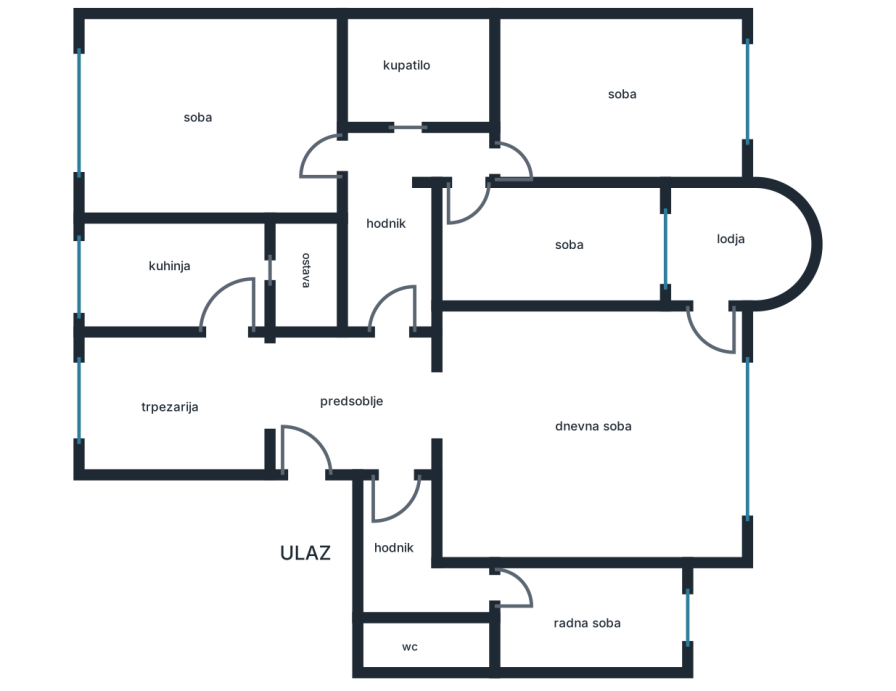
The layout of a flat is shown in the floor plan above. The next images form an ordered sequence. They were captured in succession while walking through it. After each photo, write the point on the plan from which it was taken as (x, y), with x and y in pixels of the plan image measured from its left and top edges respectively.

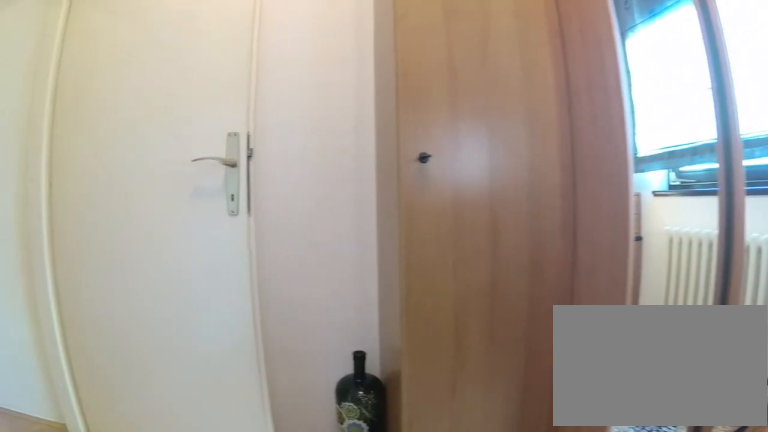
(565, 657)
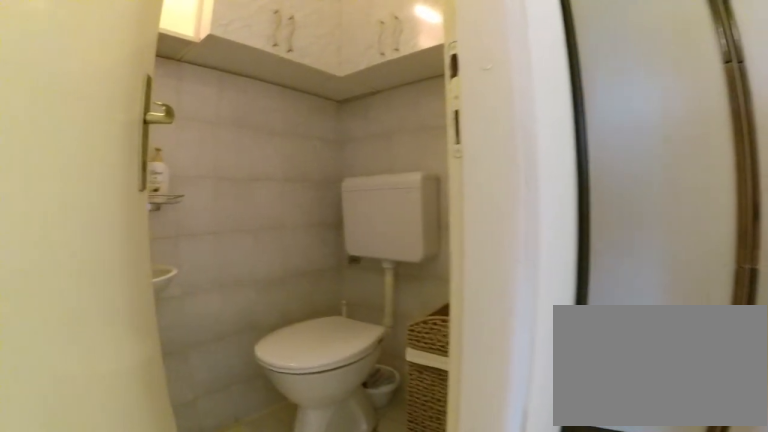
(504, 593)
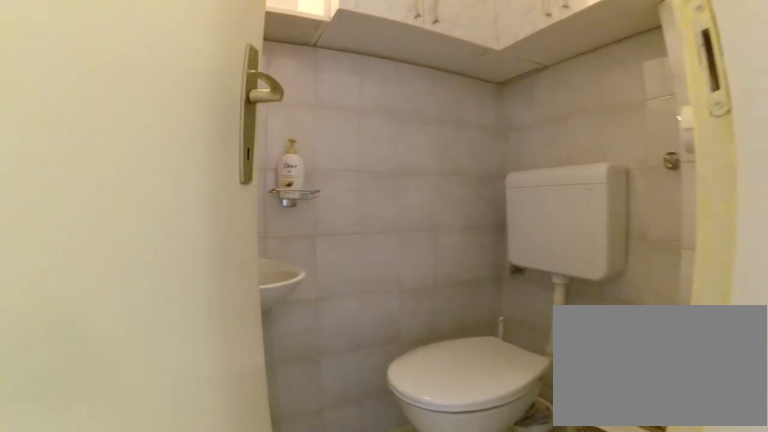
(479, 585)
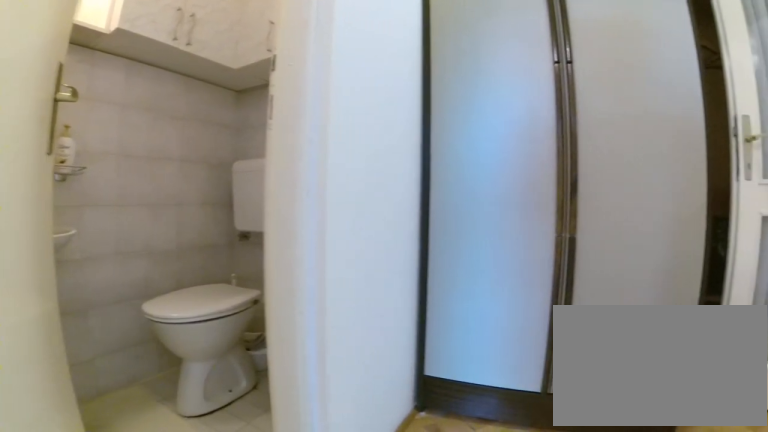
(491, 593)
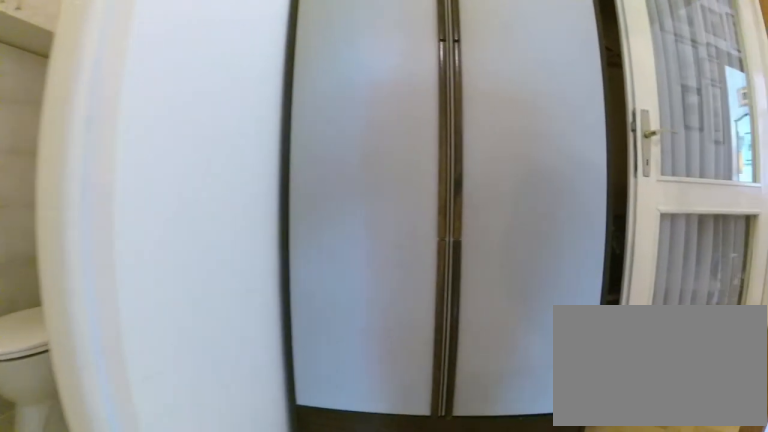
(479, 593)
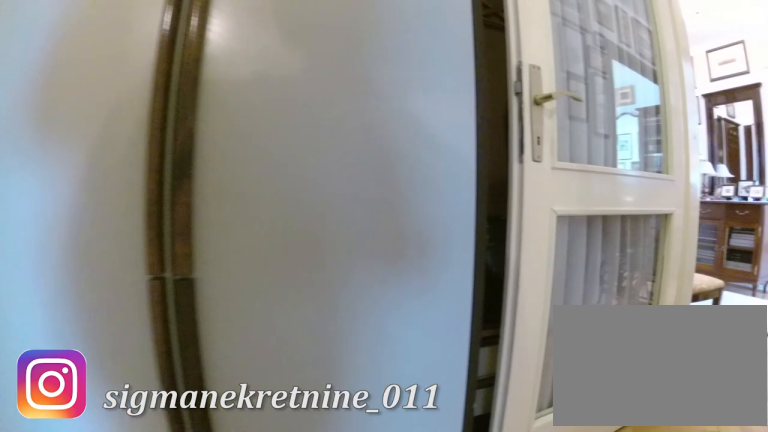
(448, 598)
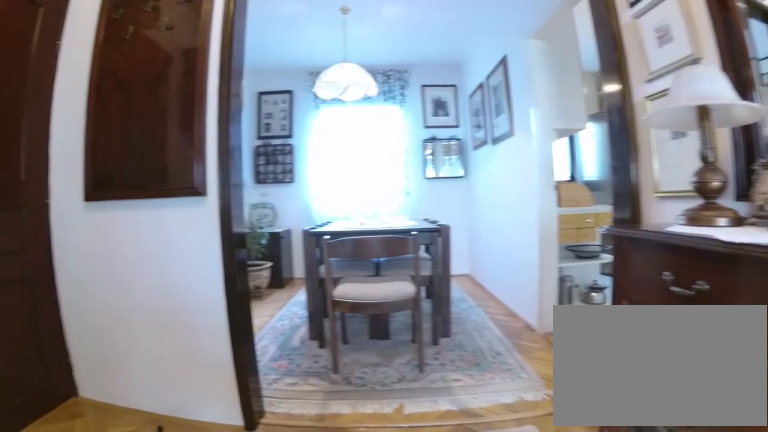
(356, 408)
